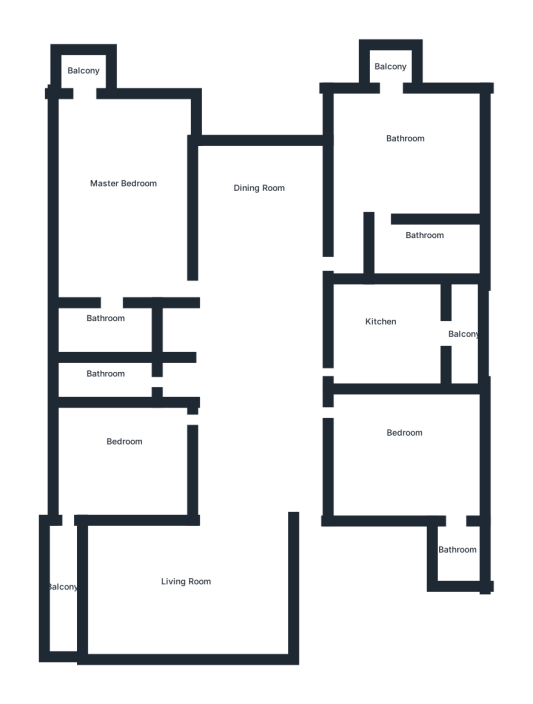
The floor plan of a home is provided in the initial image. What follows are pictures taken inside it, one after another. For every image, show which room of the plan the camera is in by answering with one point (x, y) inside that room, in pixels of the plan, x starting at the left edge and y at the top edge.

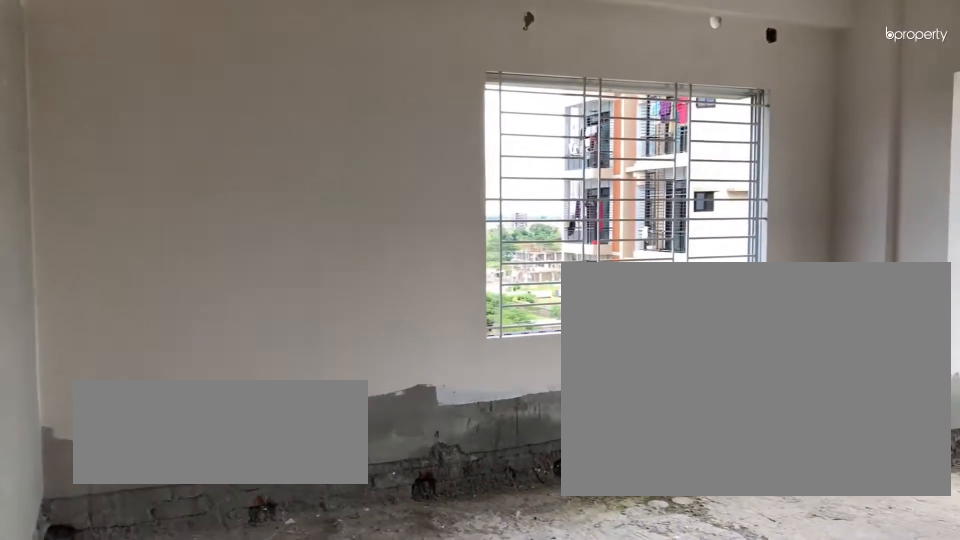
(115, 199)
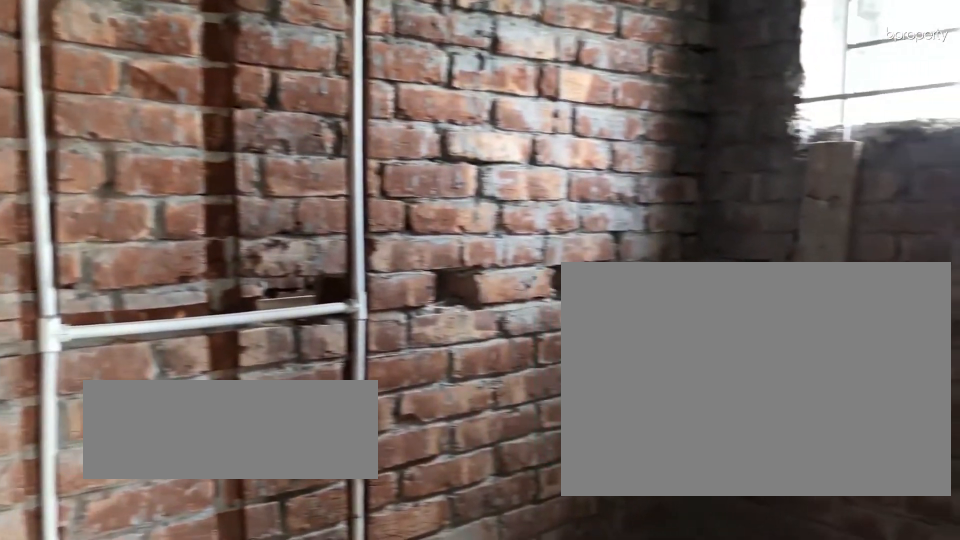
(101, 334)
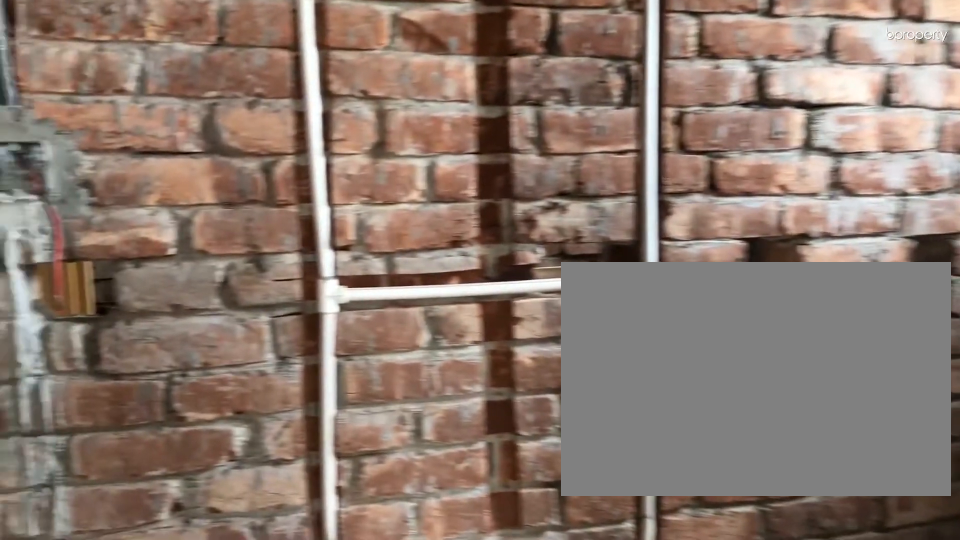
(101, 334)
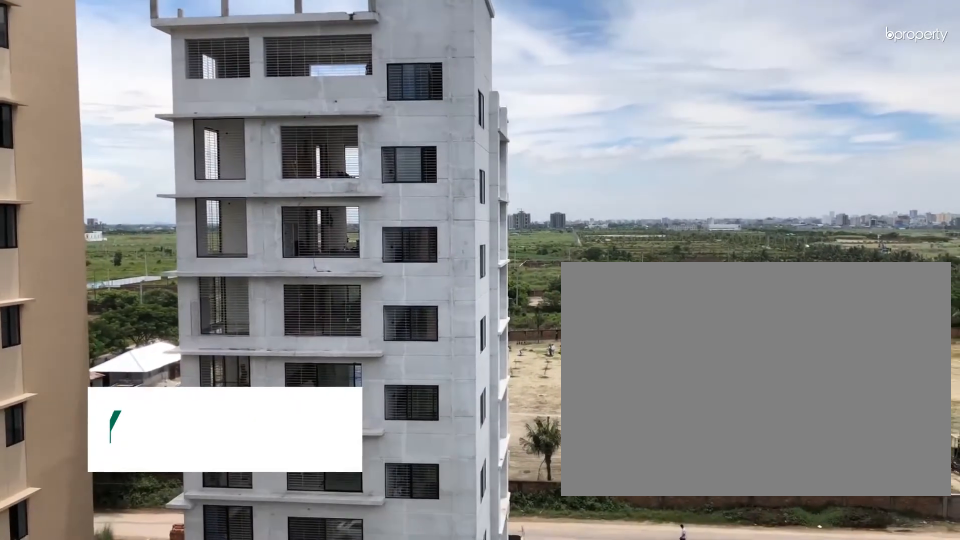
(82, 78)
